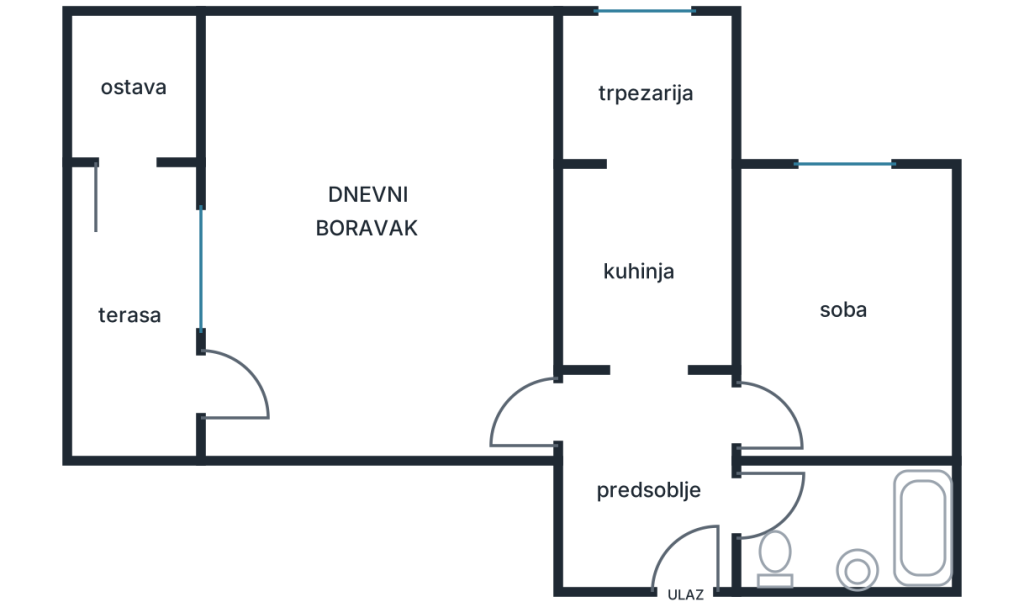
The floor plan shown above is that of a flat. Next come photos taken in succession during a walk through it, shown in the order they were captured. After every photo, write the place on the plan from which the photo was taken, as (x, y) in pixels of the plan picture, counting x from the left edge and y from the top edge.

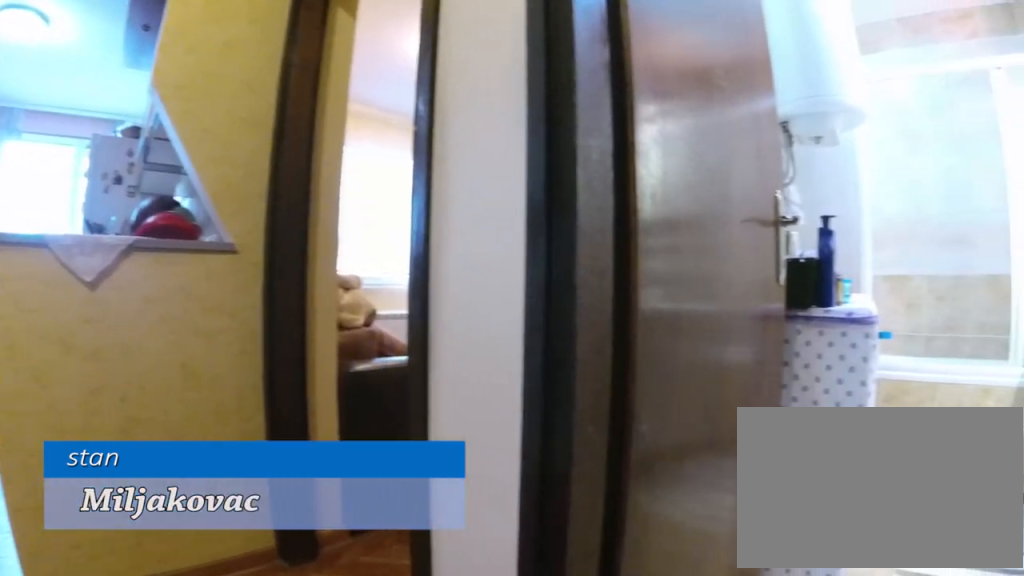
(684, 551)
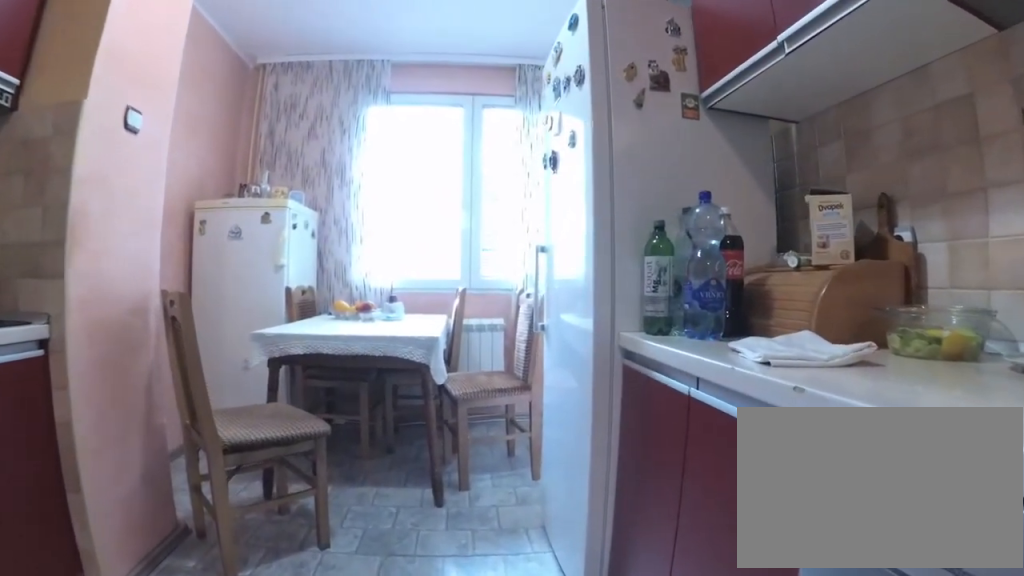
(664, 350)
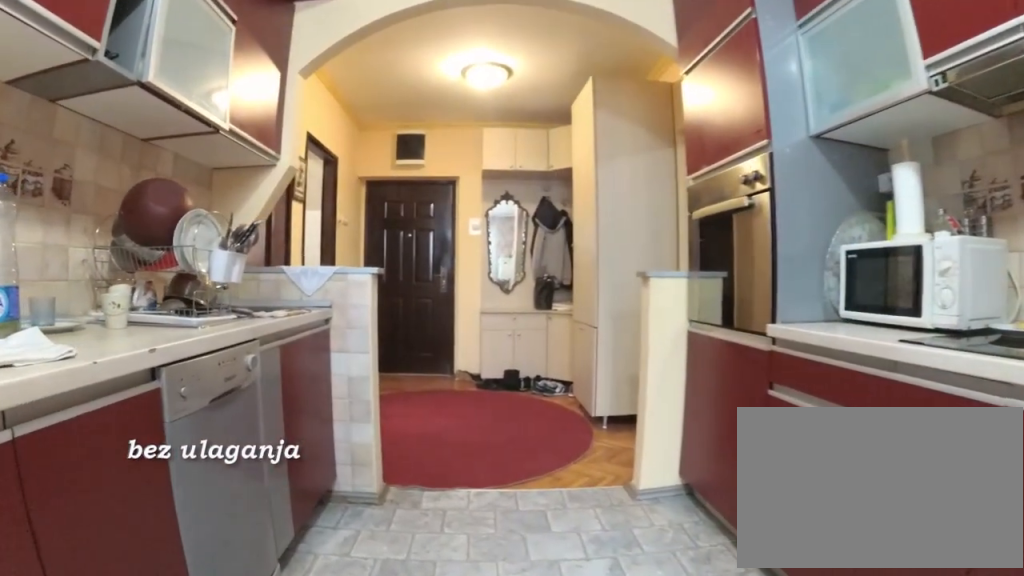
(646, 144)
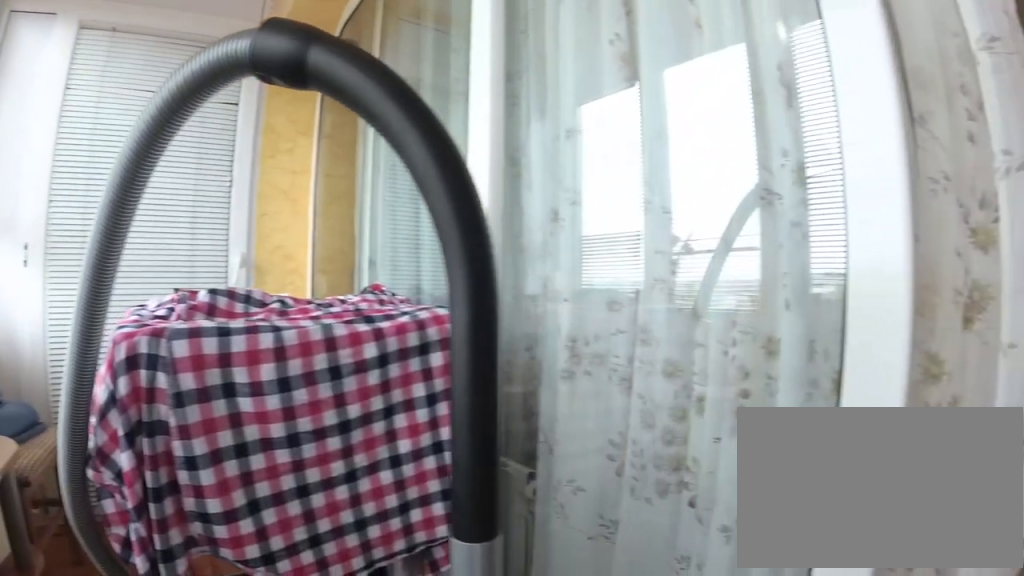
(137, 387)
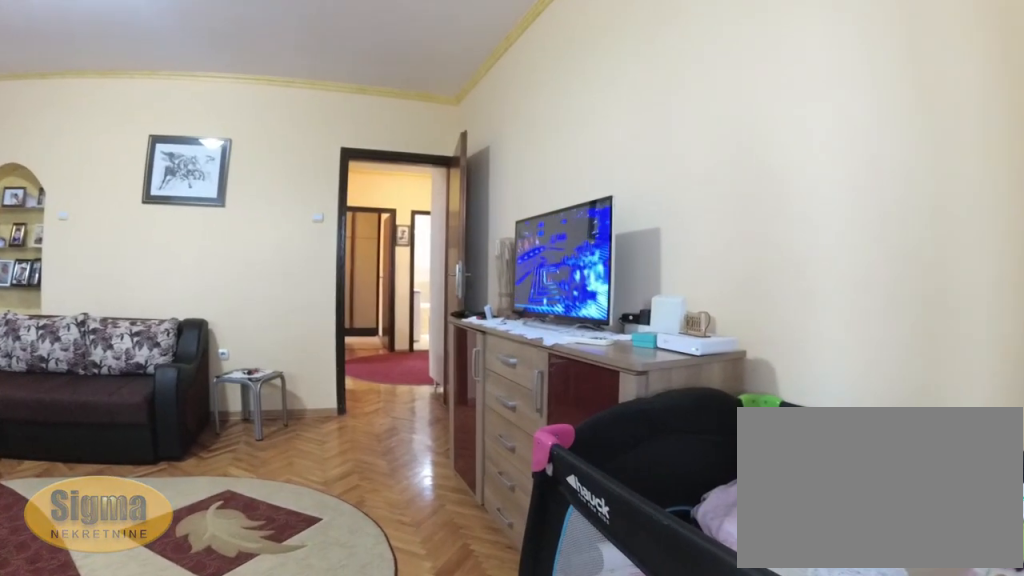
(213, 382)
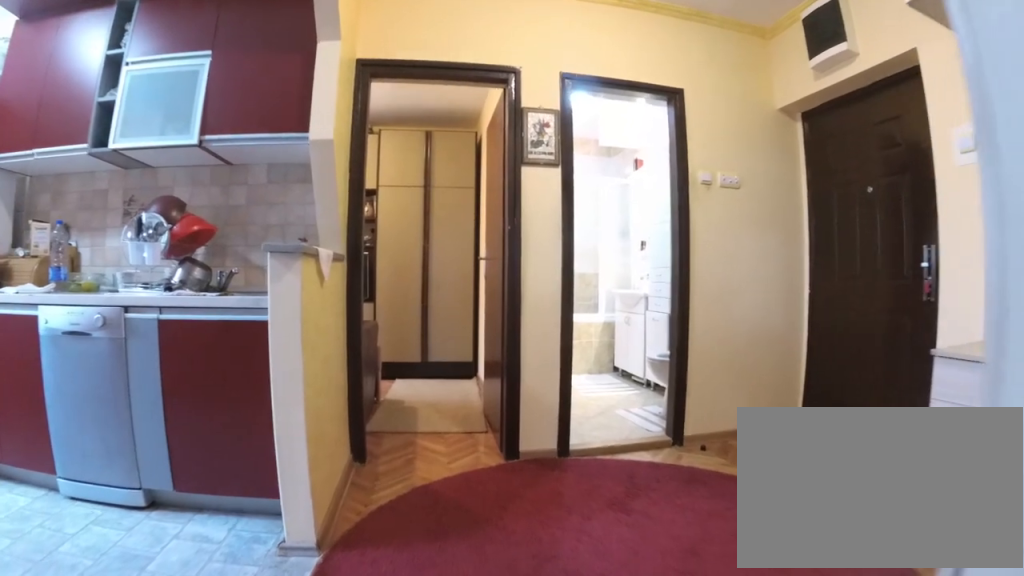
(562, 408)
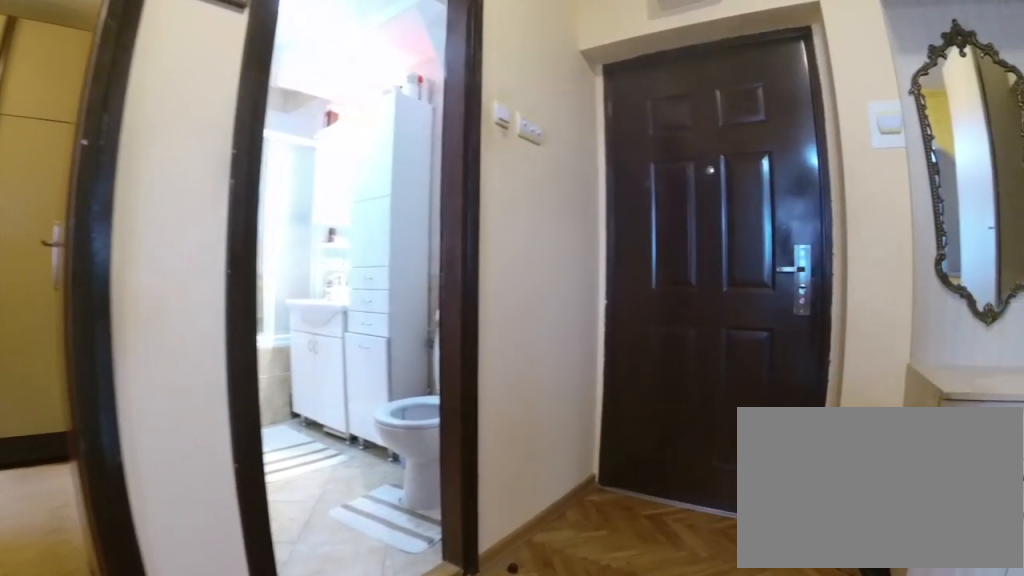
(639, 448)
